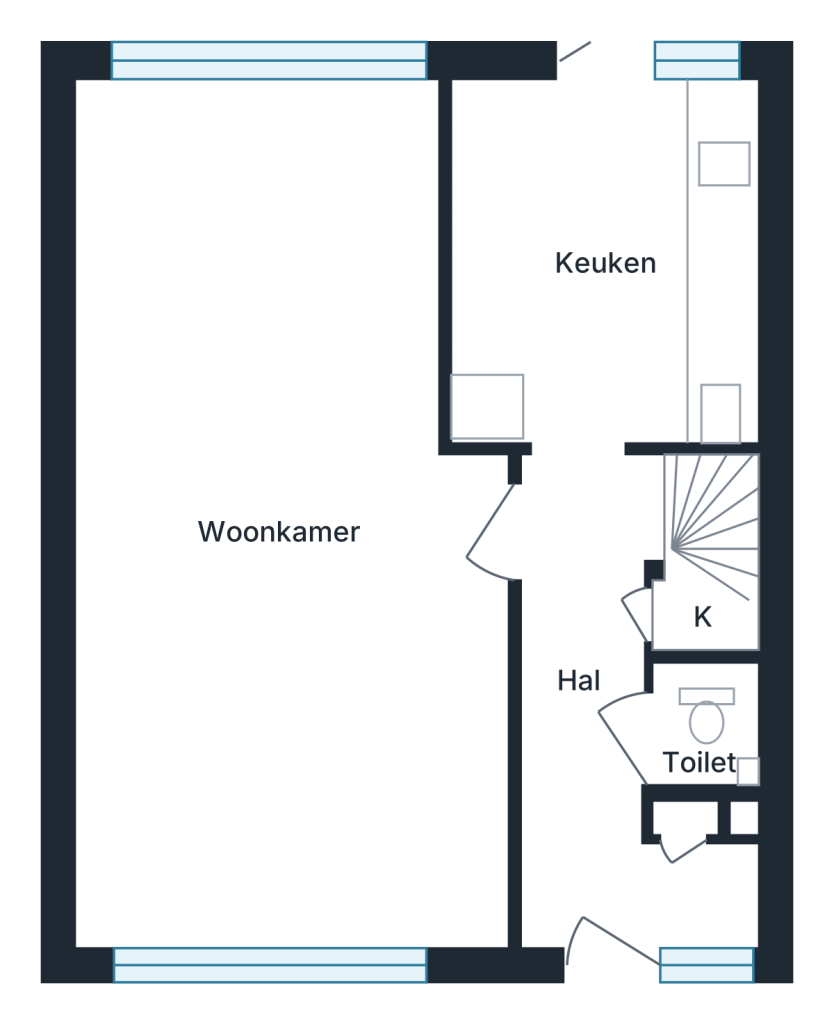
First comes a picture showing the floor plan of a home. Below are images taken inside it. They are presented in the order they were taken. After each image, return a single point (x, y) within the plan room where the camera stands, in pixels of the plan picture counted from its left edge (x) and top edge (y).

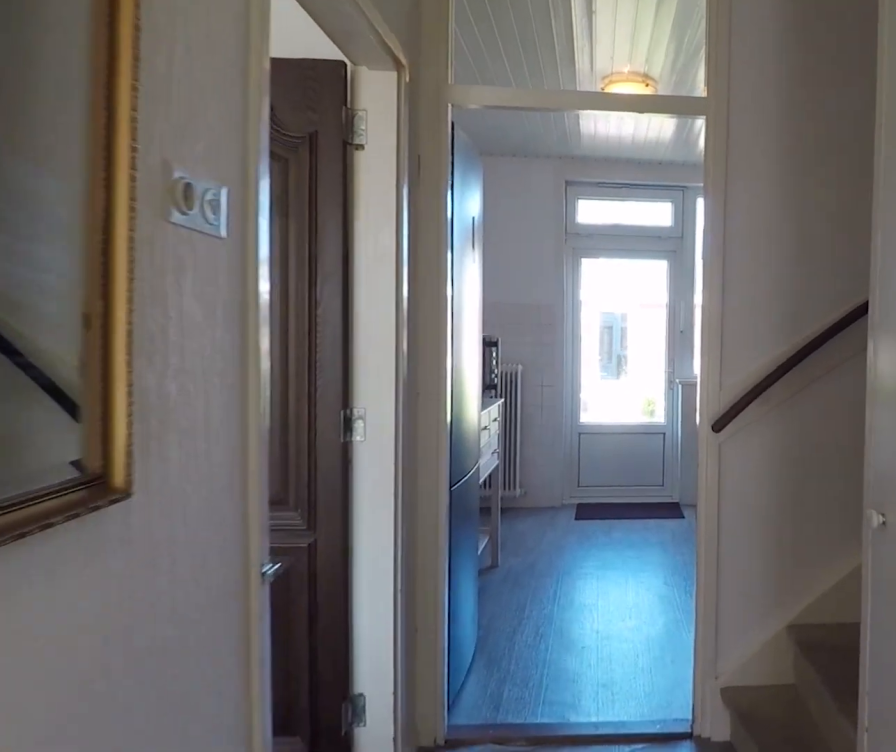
(601, 726)
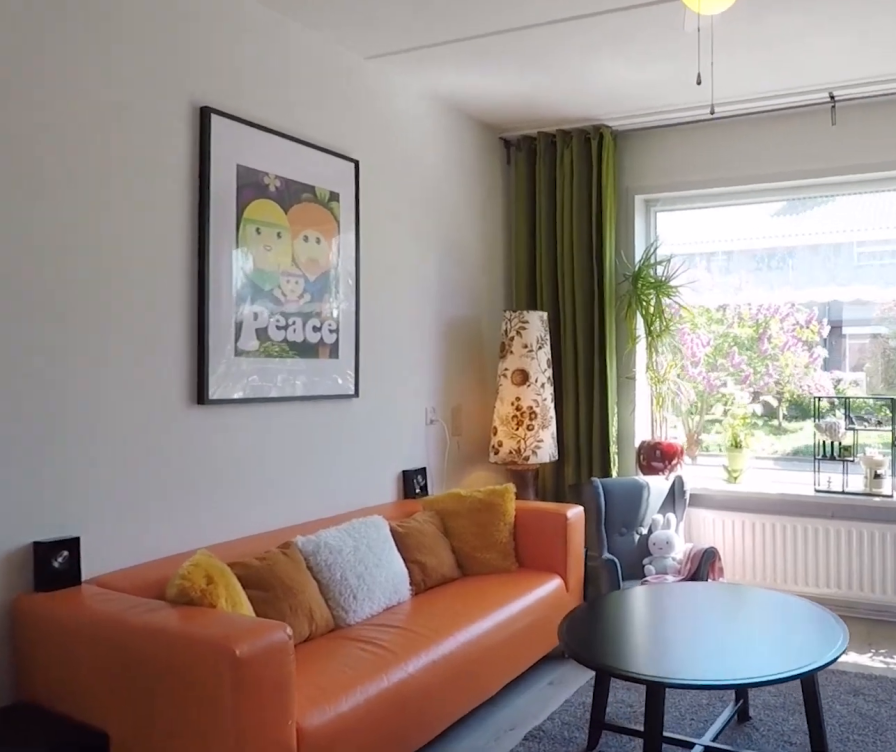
(294, 766)
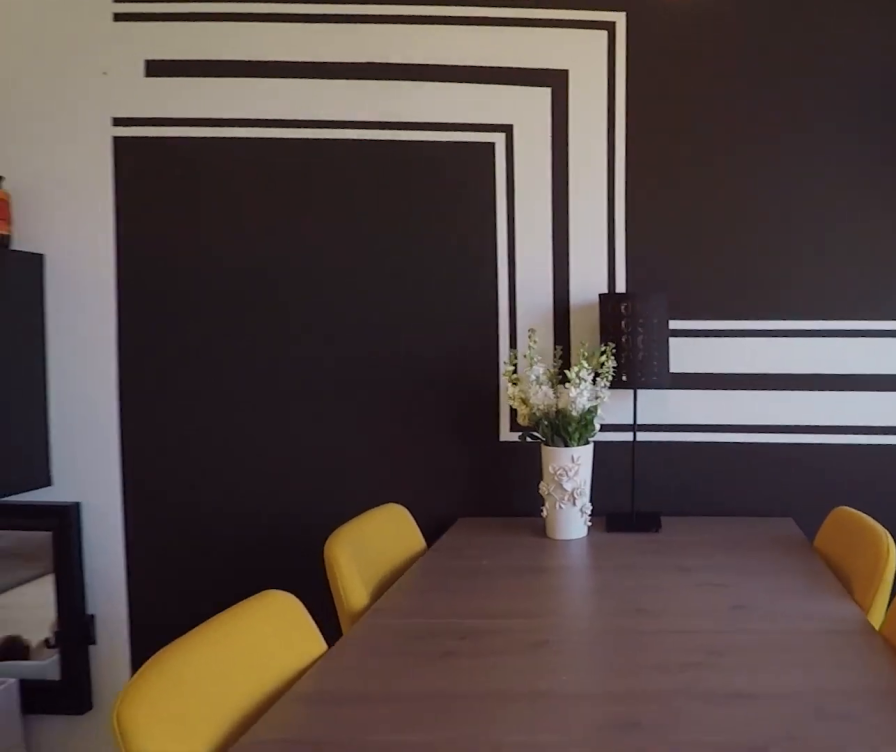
(294, 766)
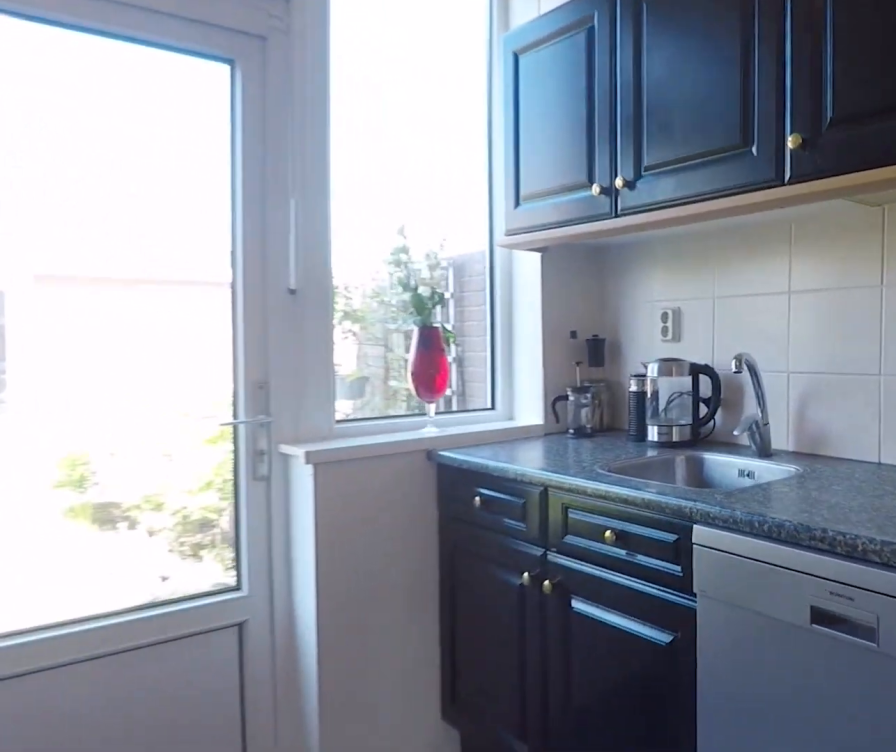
(604, 257)
